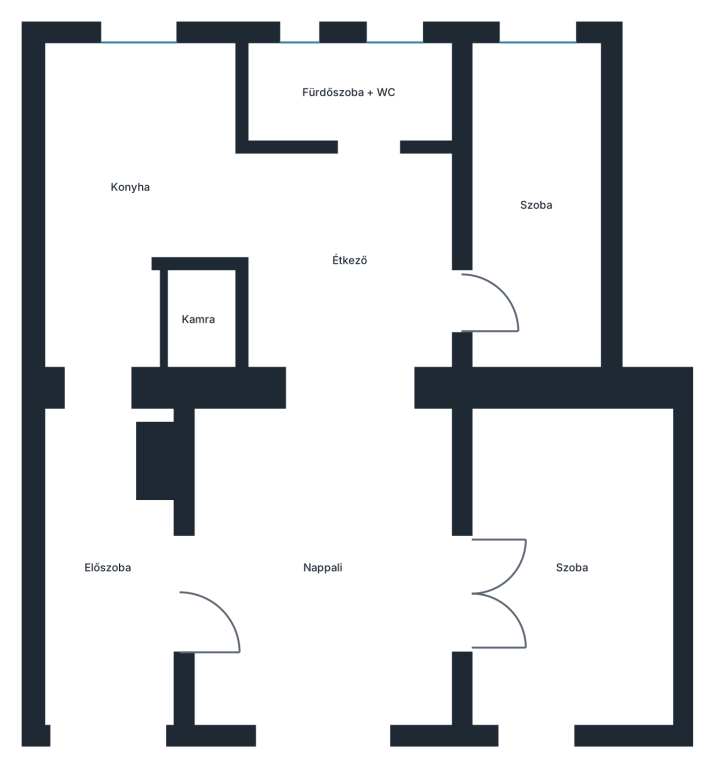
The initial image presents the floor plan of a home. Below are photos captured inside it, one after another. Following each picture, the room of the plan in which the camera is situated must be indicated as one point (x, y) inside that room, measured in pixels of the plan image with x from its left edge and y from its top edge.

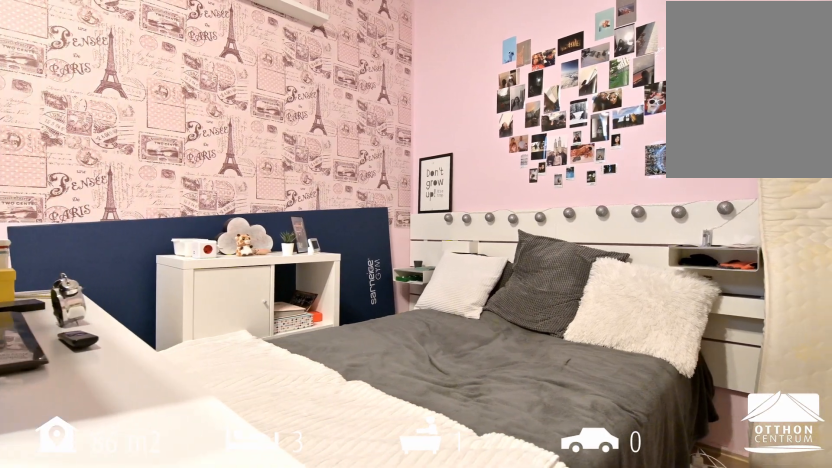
(555, 565)
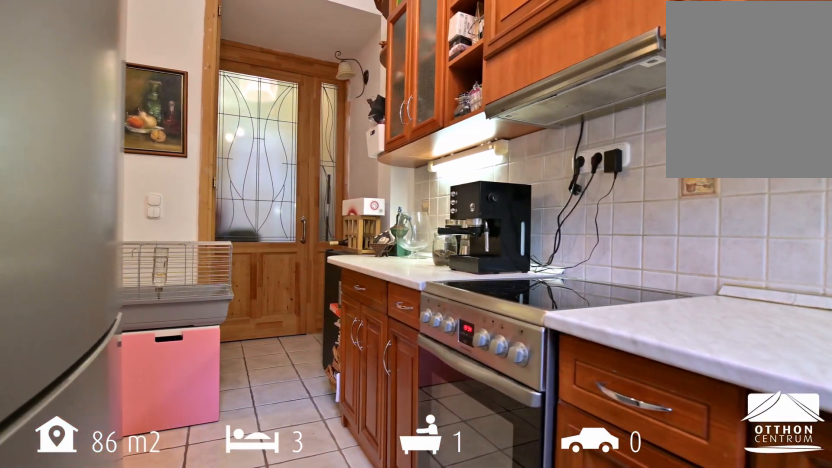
(142, 194)
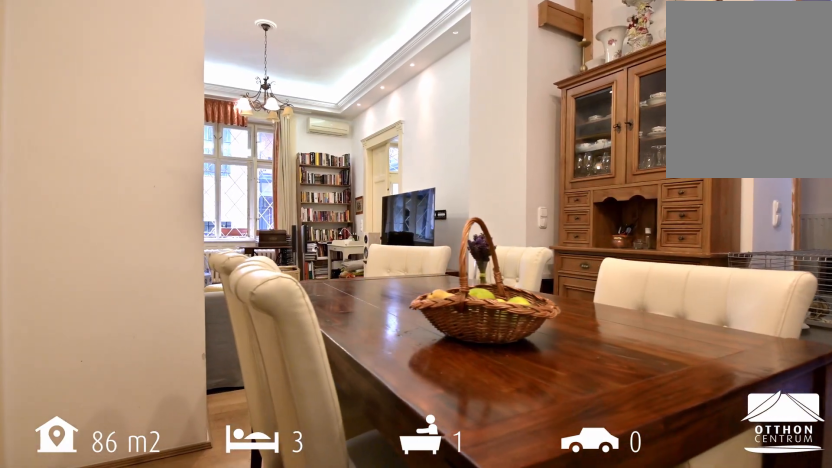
(354, 255)
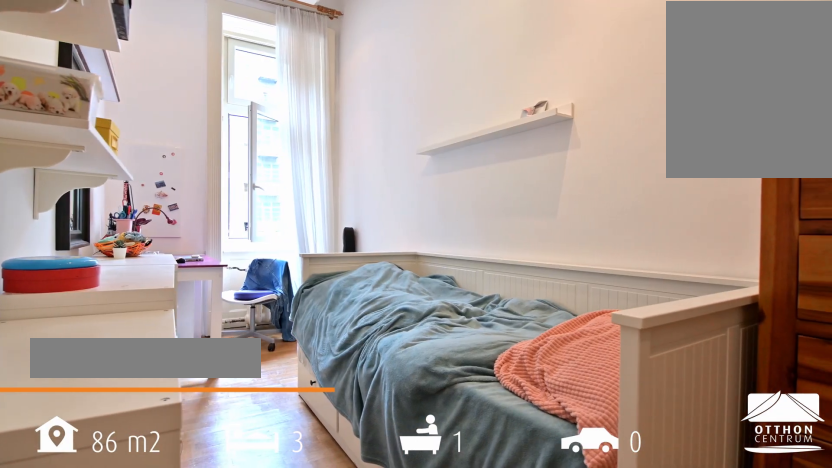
(549, 212)
